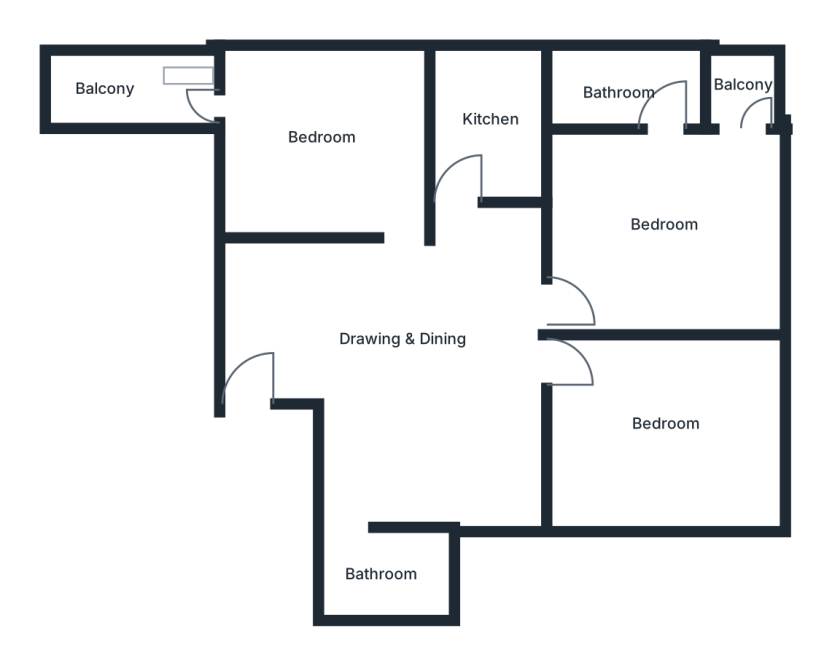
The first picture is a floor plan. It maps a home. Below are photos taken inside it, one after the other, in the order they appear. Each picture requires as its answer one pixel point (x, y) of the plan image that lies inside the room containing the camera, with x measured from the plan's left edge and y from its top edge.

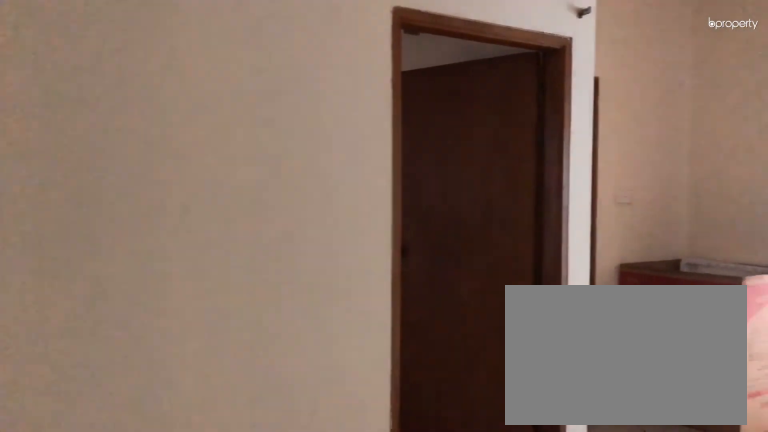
(401, 339)
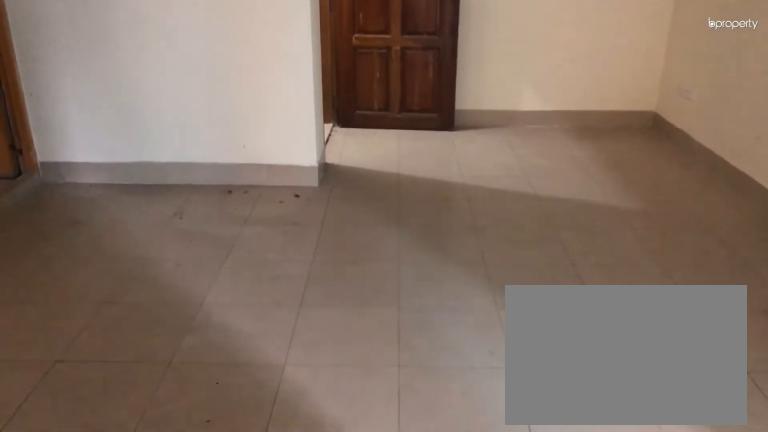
(400, 339)
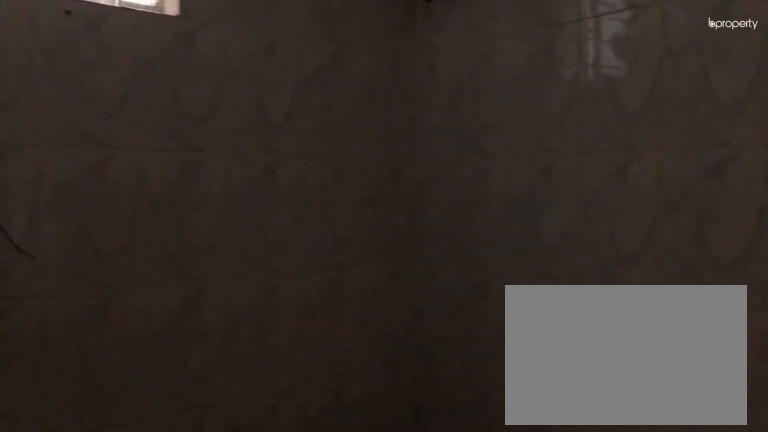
(382, 574)
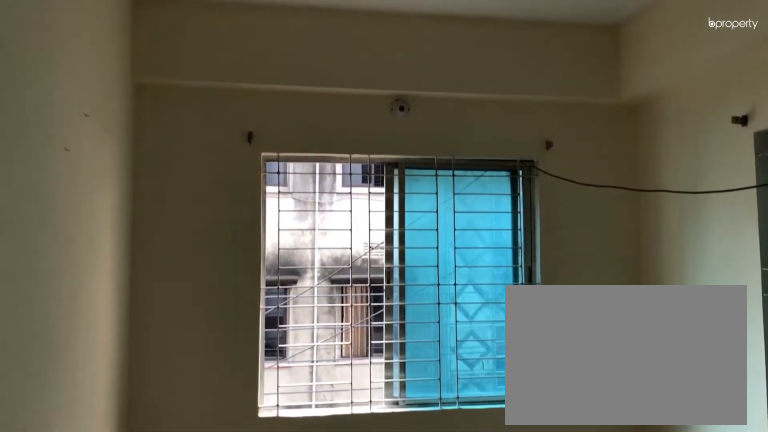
(668, 425)
